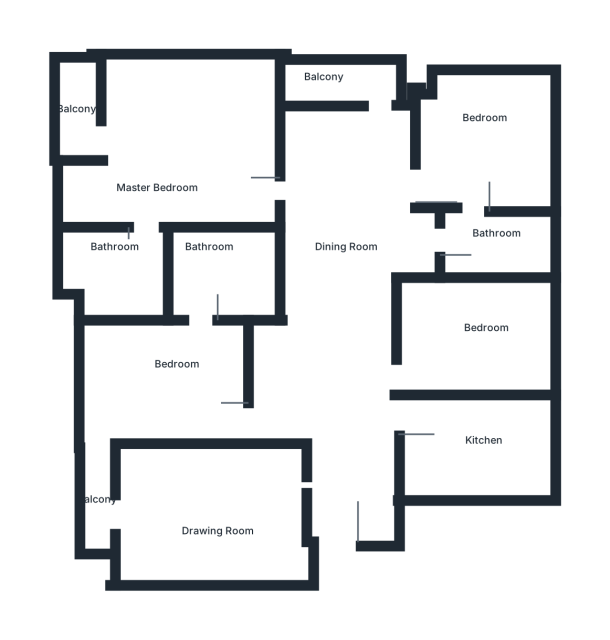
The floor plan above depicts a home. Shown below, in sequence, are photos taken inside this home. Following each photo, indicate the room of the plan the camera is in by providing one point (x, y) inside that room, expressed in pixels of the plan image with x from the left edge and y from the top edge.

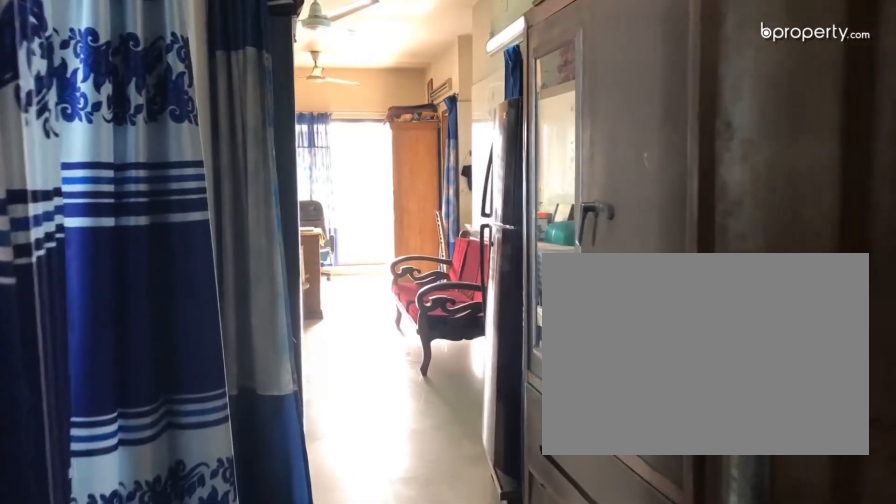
(353, 485)
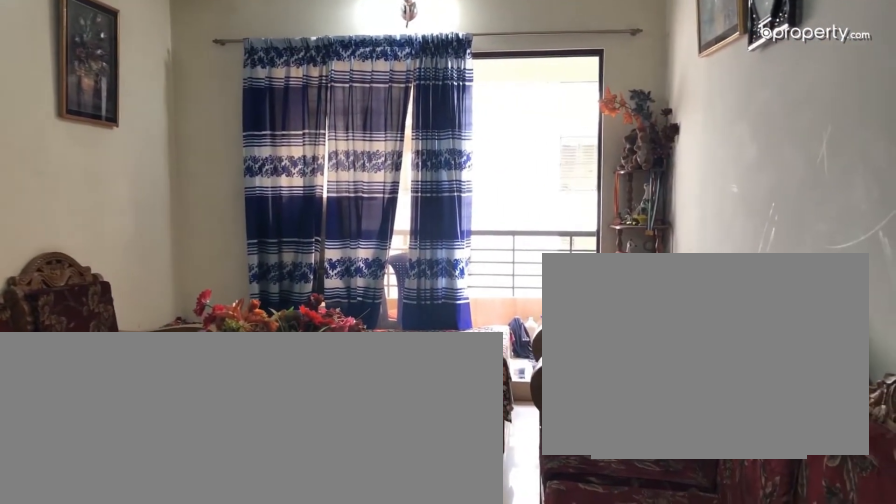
(228, 518)
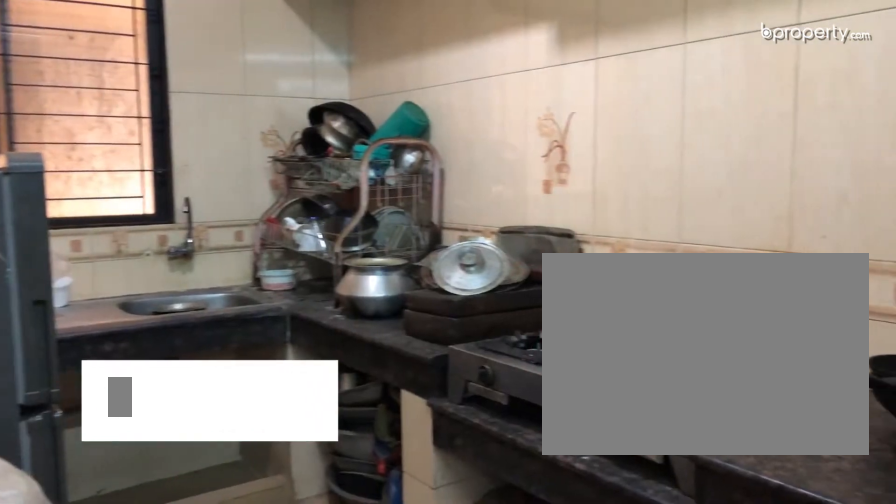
(485, 459)
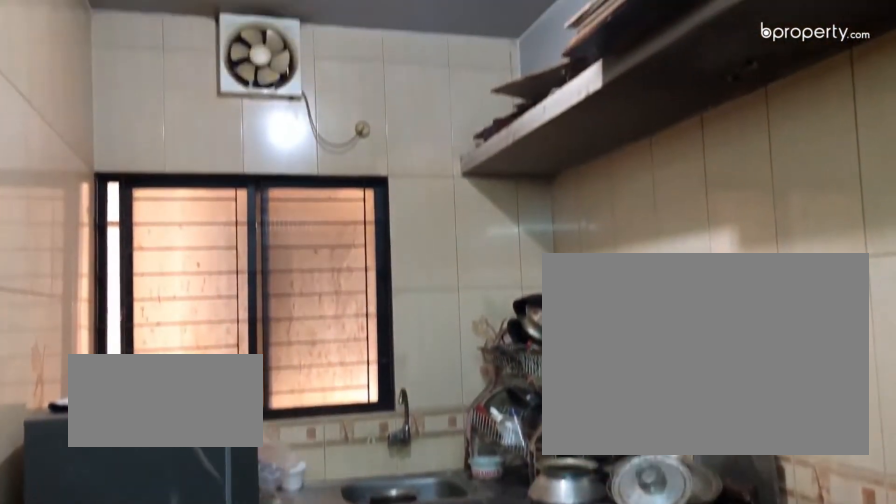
(485, 457)
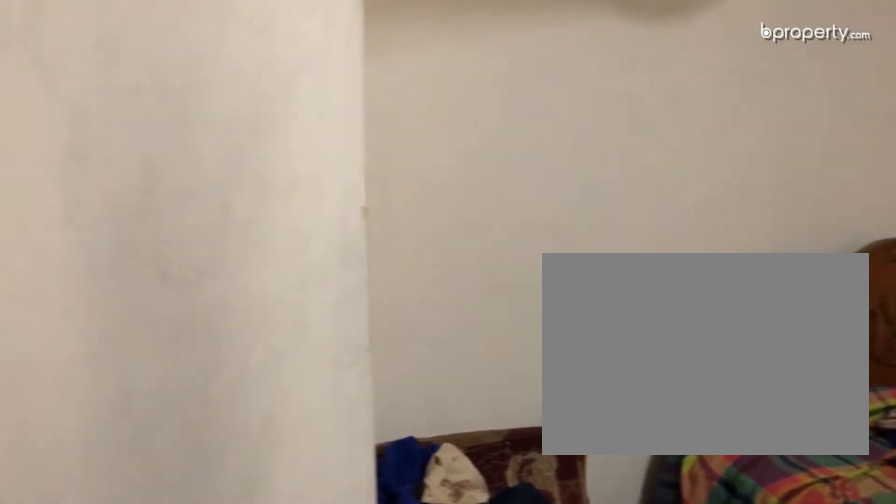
(465, 348)
